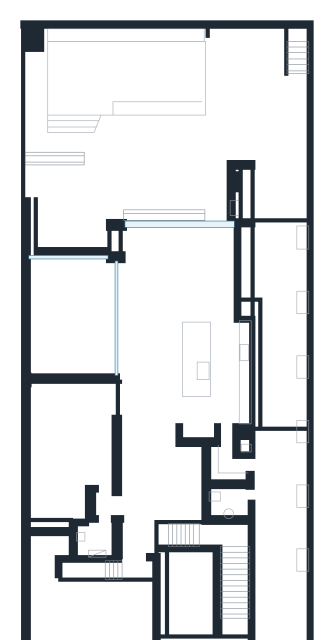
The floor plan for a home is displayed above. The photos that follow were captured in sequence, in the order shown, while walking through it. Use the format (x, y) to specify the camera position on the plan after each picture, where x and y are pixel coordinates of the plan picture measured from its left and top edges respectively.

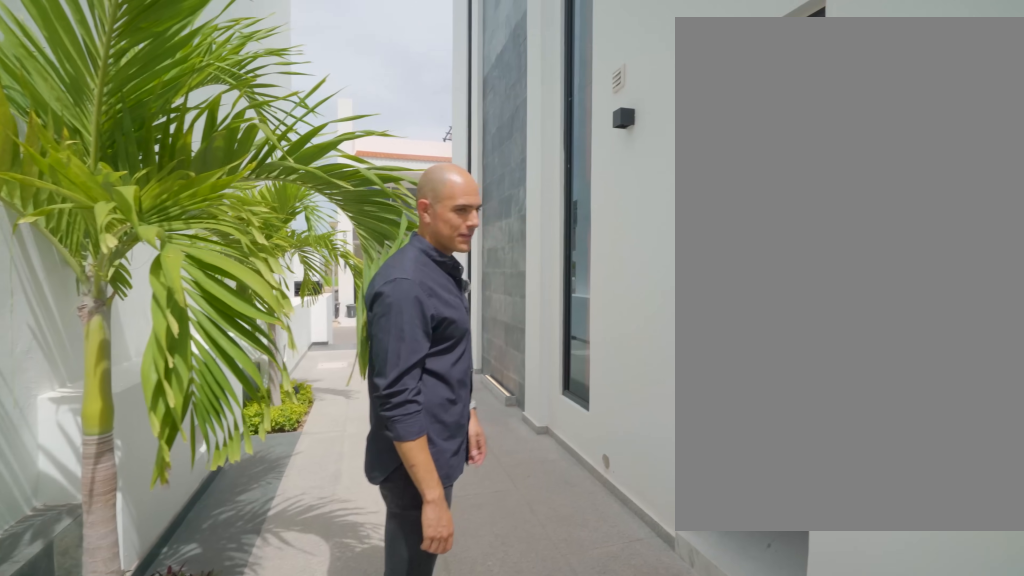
(278, 442)
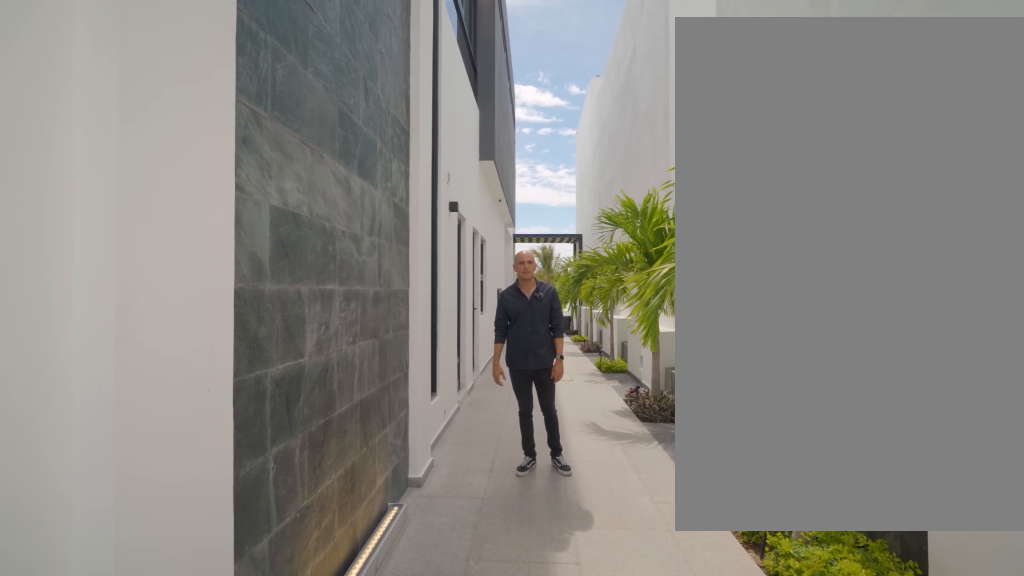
(285, 622)
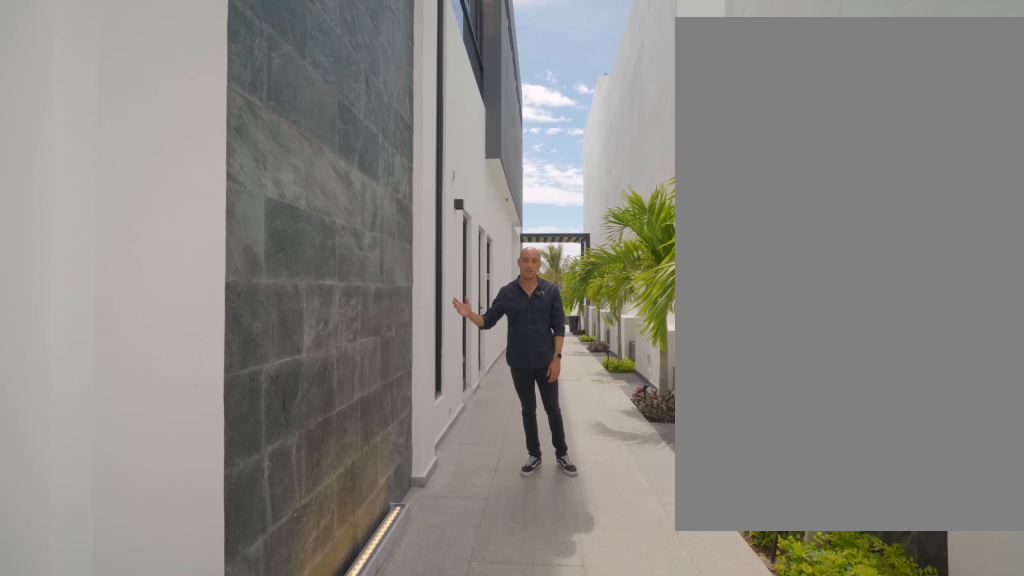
(285, 622)
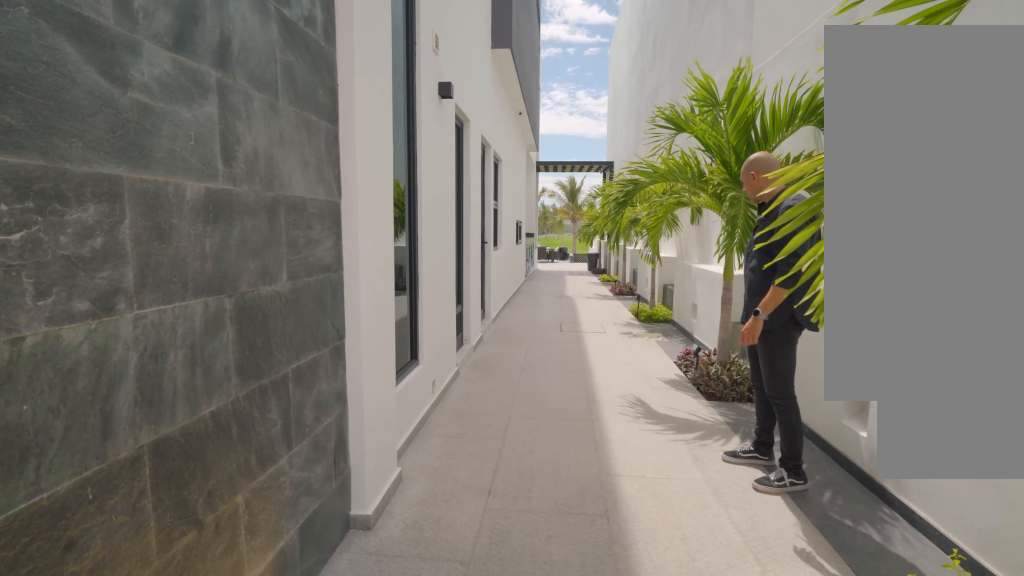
(276, 586)
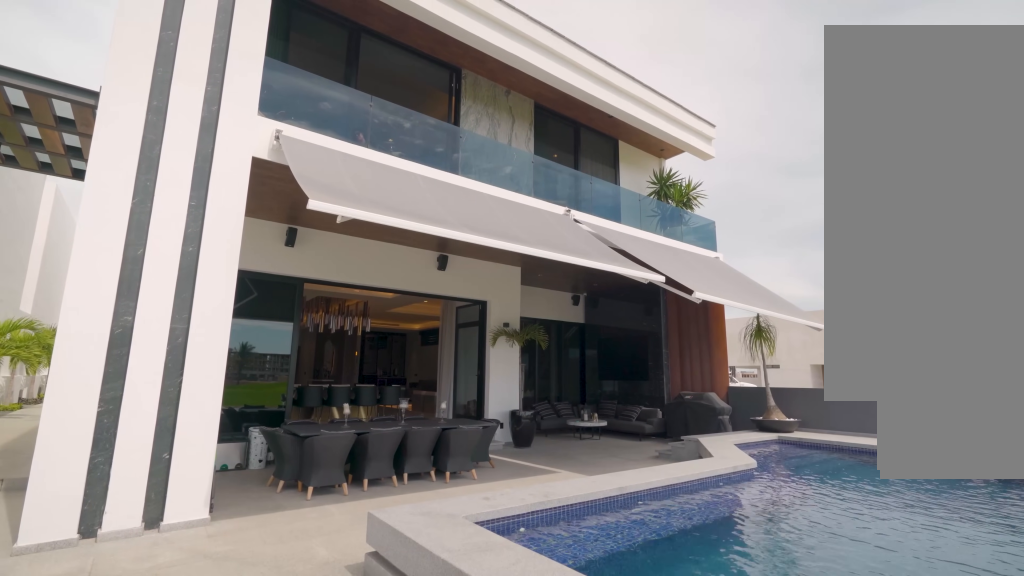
(232, 108)
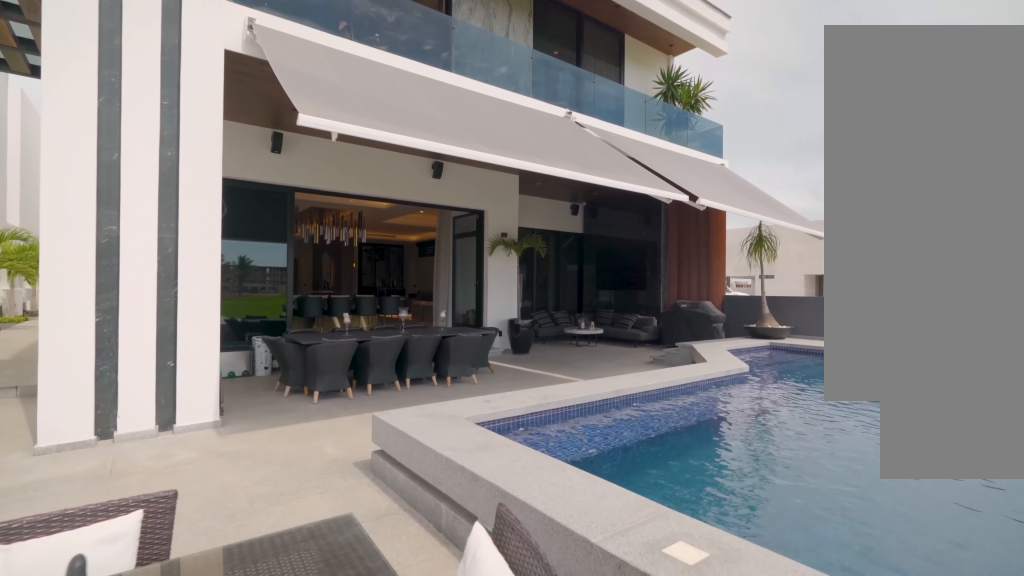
(232, 108)
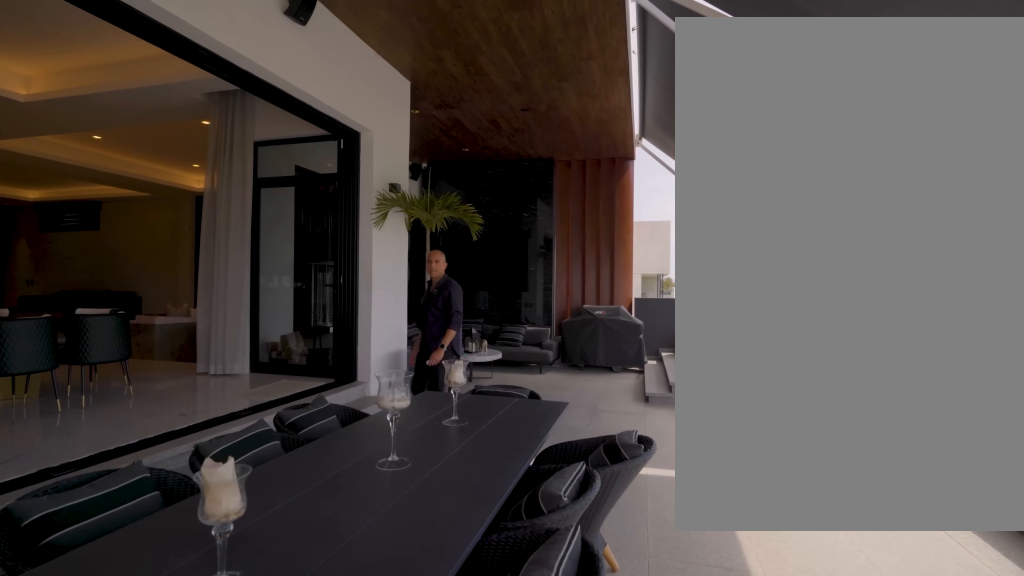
(223, 157)
